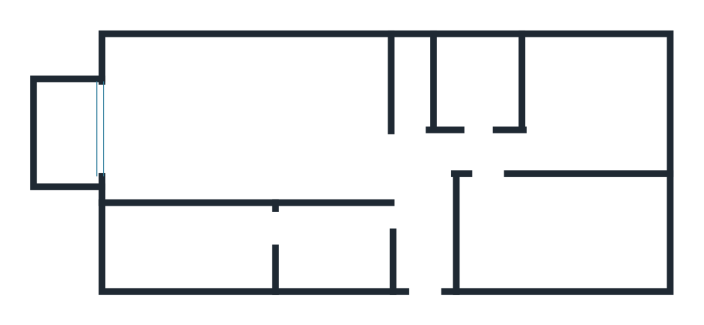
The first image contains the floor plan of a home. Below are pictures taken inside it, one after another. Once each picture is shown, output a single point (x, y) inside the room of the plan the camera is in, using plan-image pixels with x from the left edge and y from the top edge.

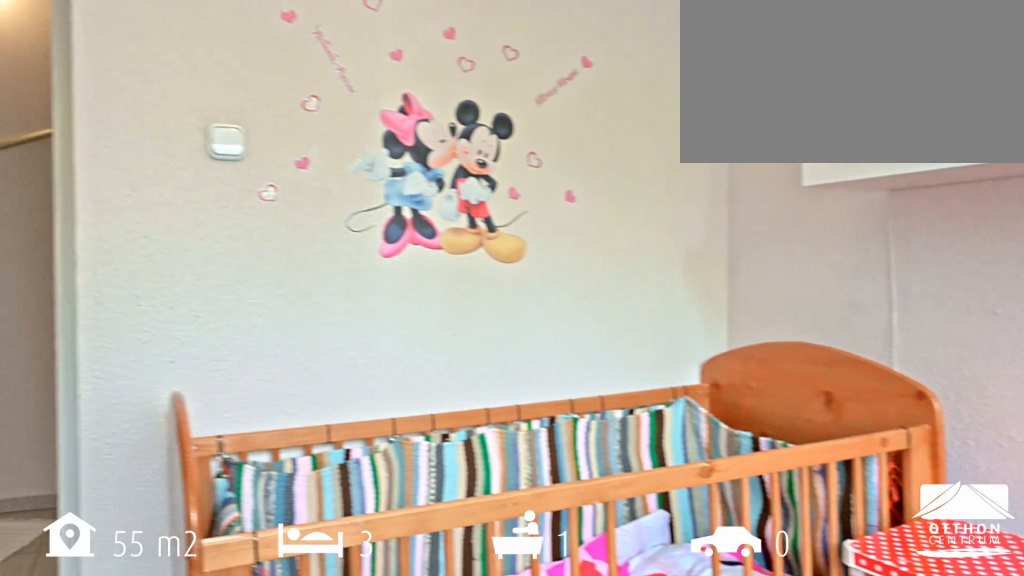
(588, 100)
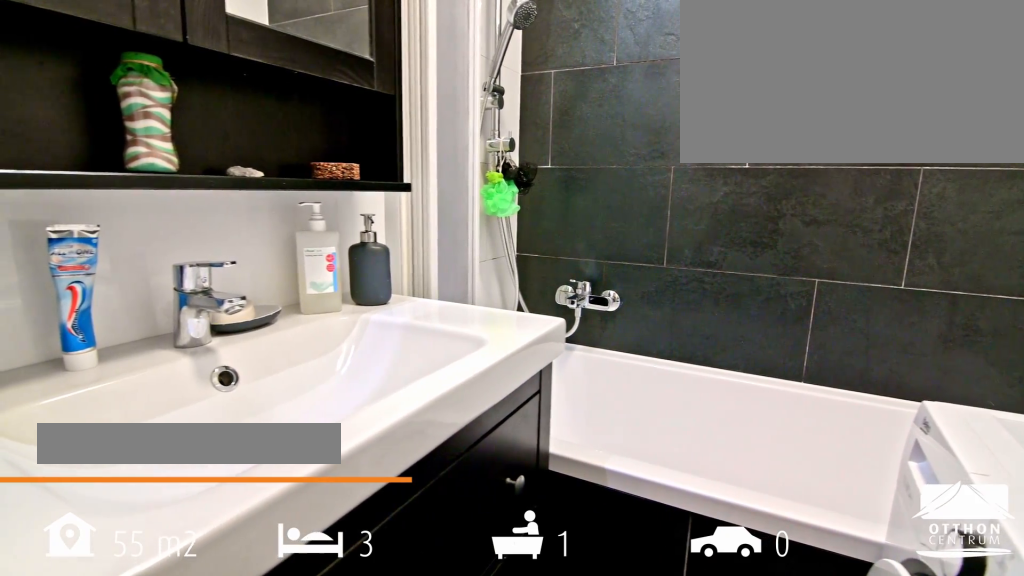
(477, 81)
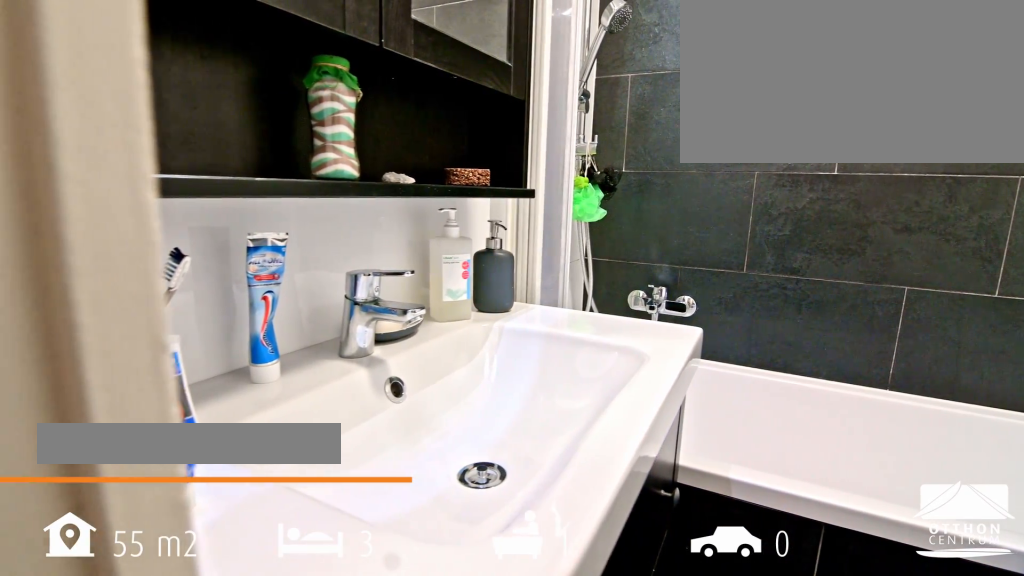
(477, 81)
